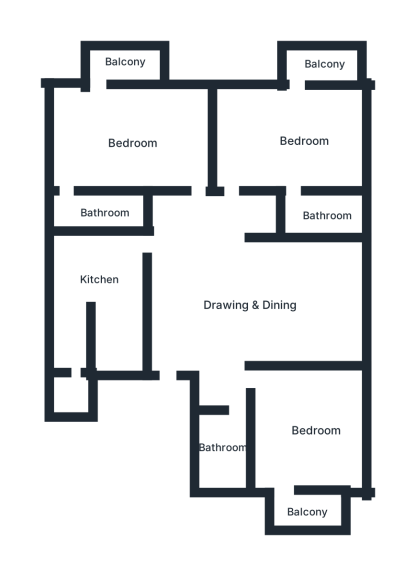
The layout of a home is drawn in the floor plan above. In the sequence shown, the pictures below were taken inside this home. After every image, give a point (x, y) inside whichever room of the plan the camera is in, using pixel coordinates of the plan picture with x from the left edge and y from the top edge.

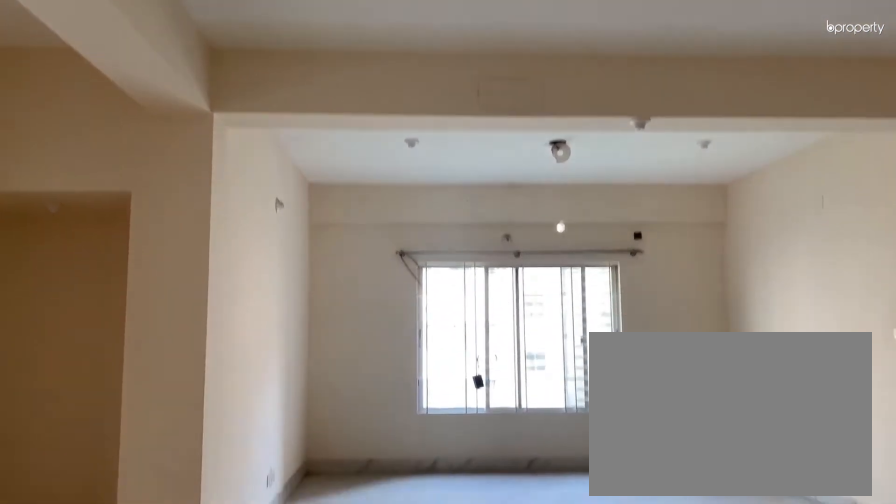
(249, 299)
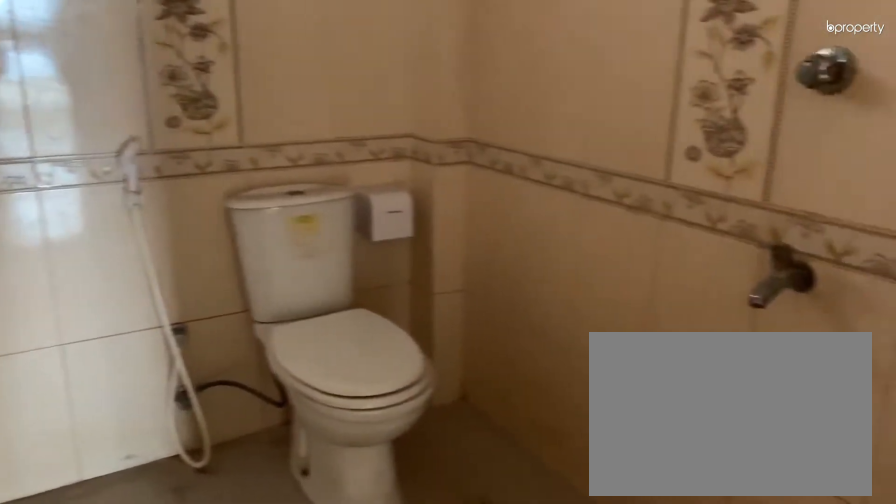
(229, 451)
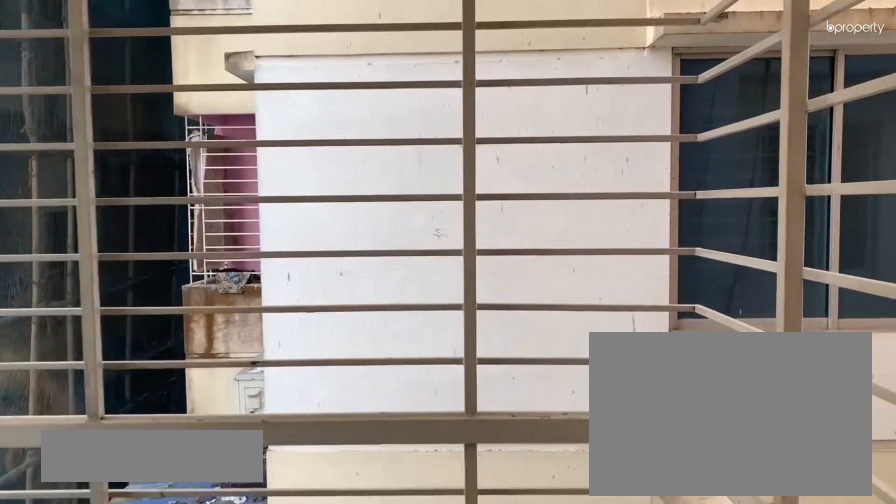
(315, 512)
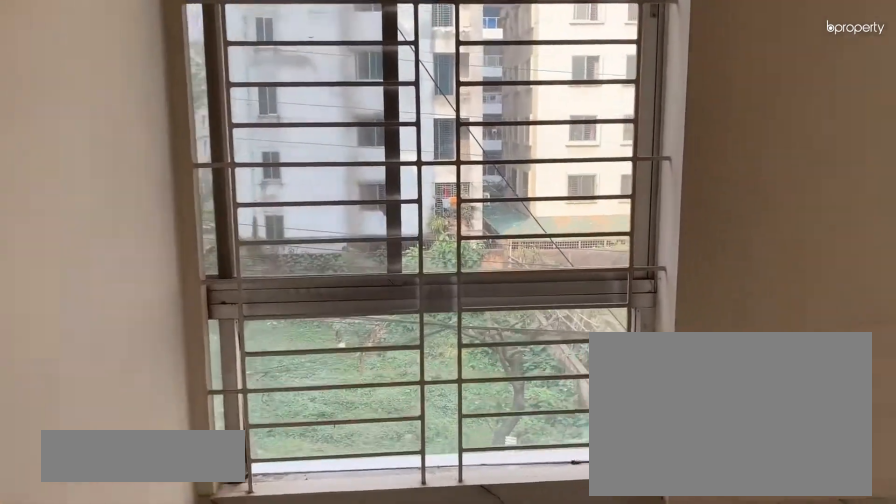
(282, 147)
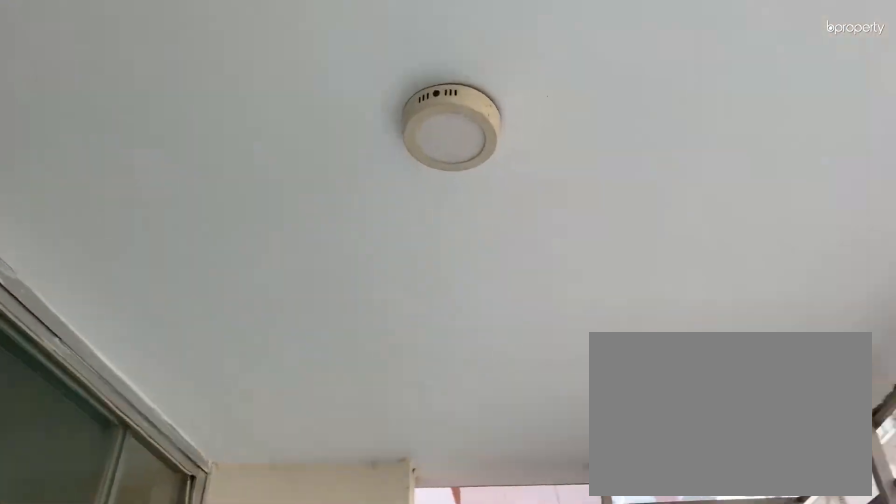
(319, 68)
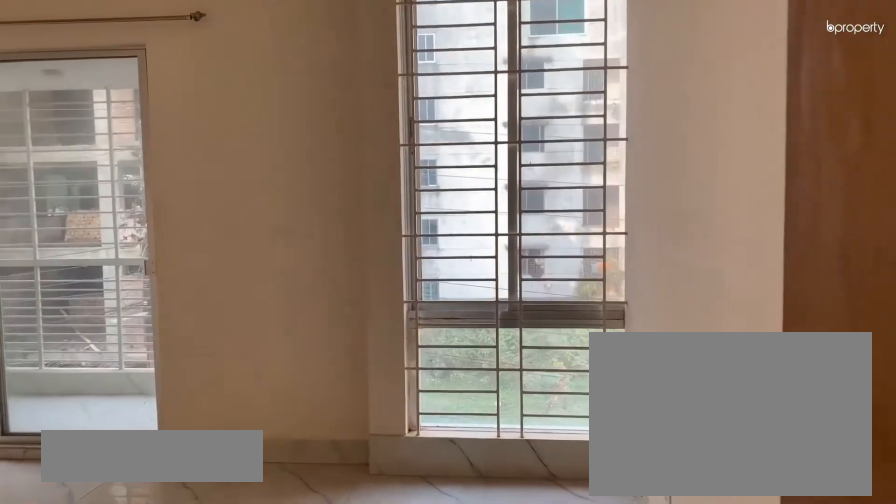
(132, 131)
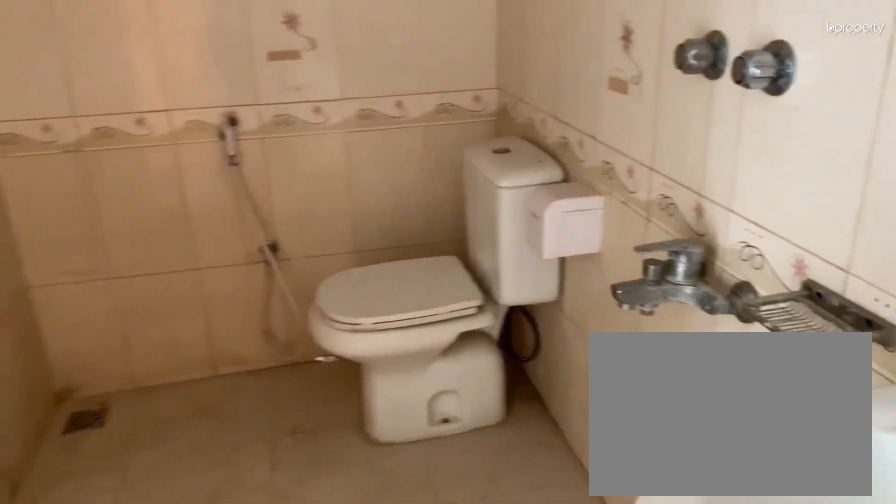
(114, 215)
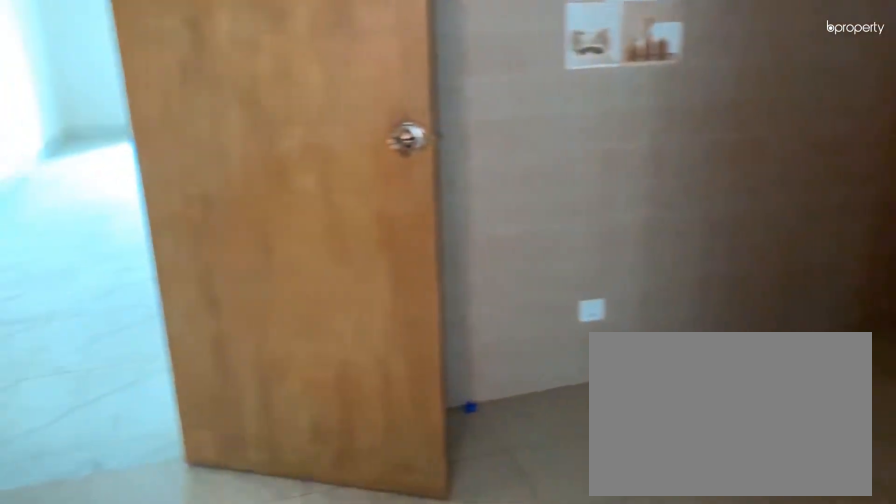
(90, 269)
